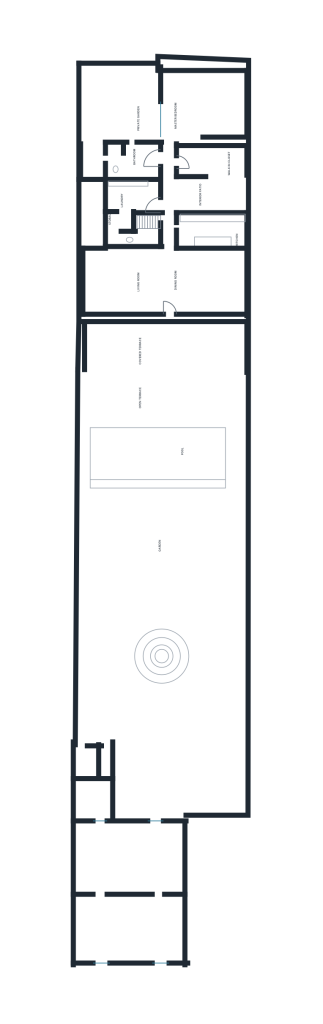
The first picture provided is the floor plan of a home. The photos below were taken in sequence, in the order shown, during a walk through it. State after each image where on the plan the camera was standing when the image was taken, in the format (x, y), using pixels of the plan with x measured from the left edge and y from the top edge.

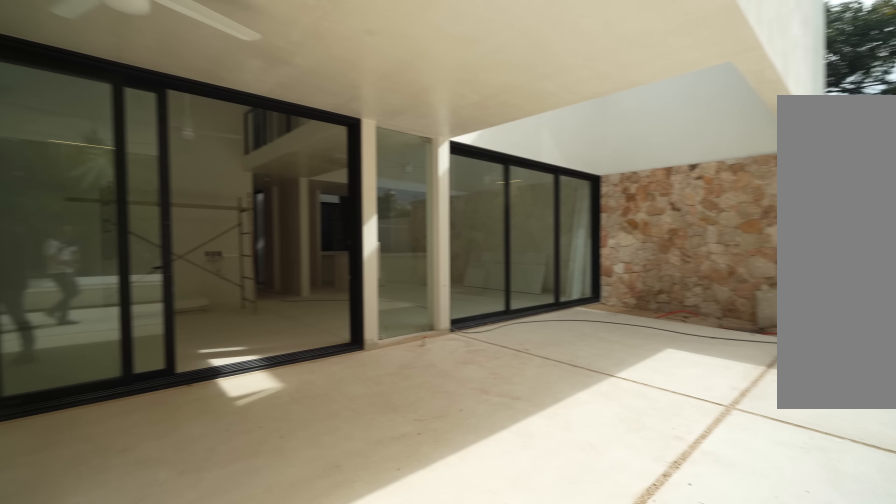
(188, 364)
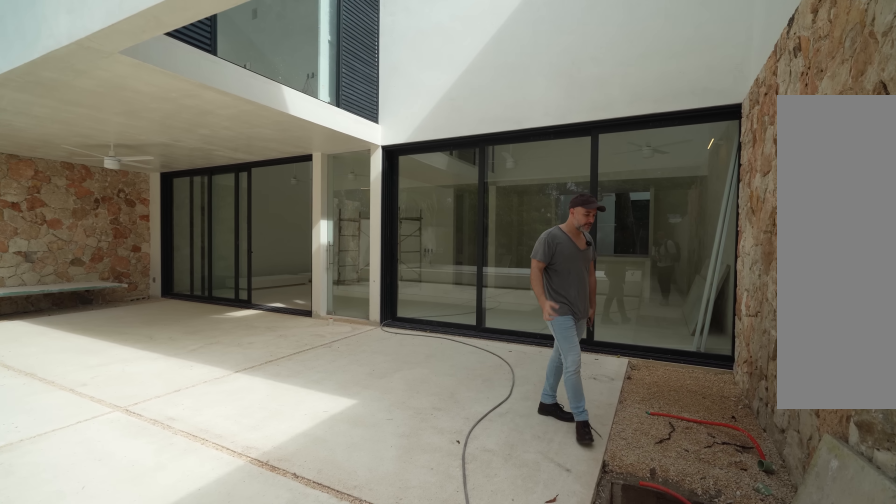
(208, 394)
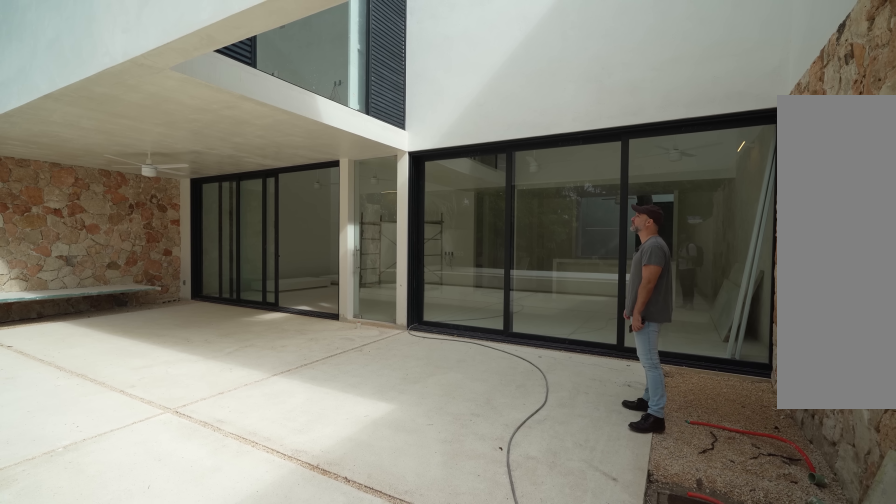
(208, 394)
